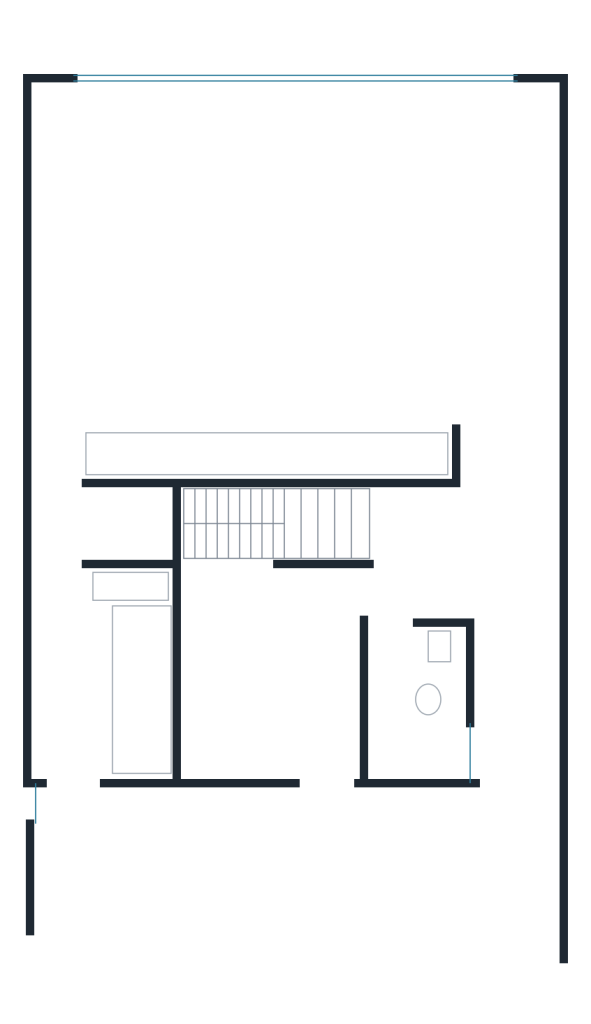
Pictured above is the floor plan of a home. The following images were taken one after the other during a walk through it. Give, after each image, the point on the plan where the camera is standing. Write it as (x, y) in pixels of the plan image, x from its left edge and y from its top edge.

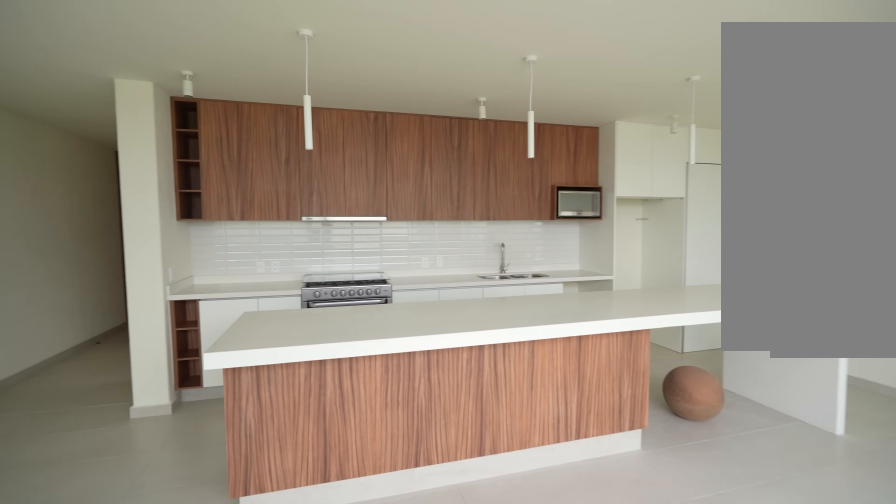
(469, 231)
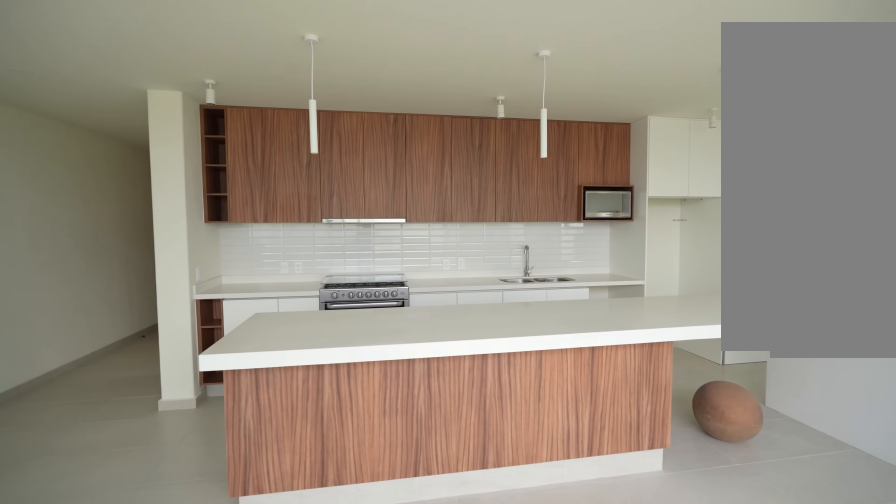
(451, 224)
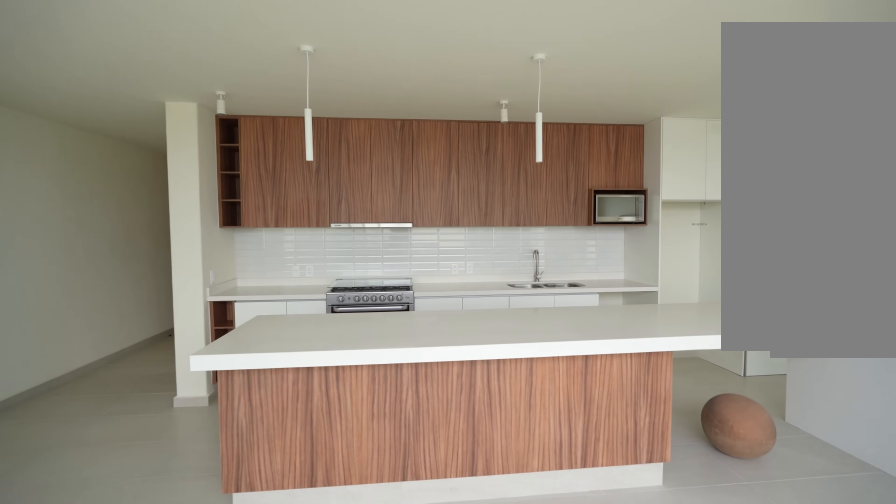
(423, 197)
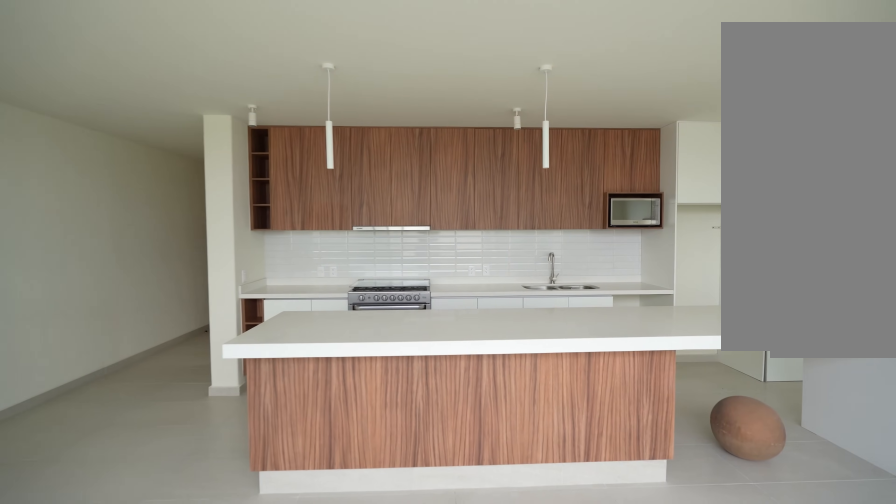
(402, 195)
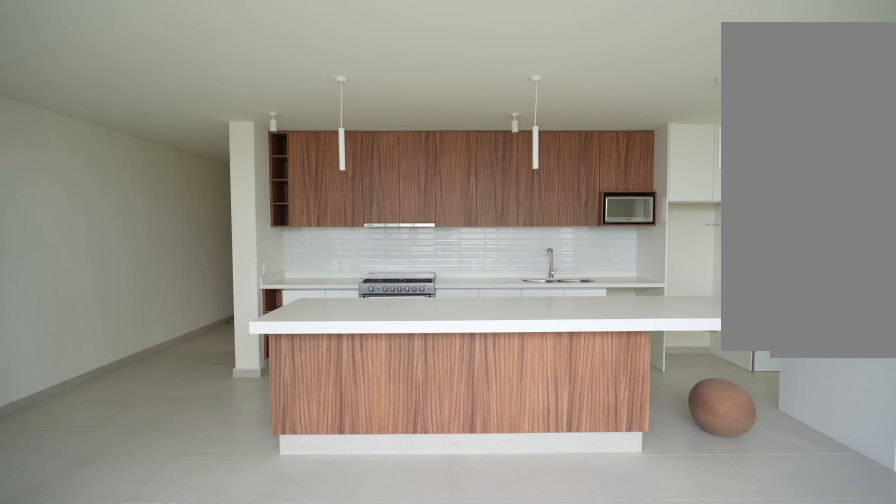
(373, 195)
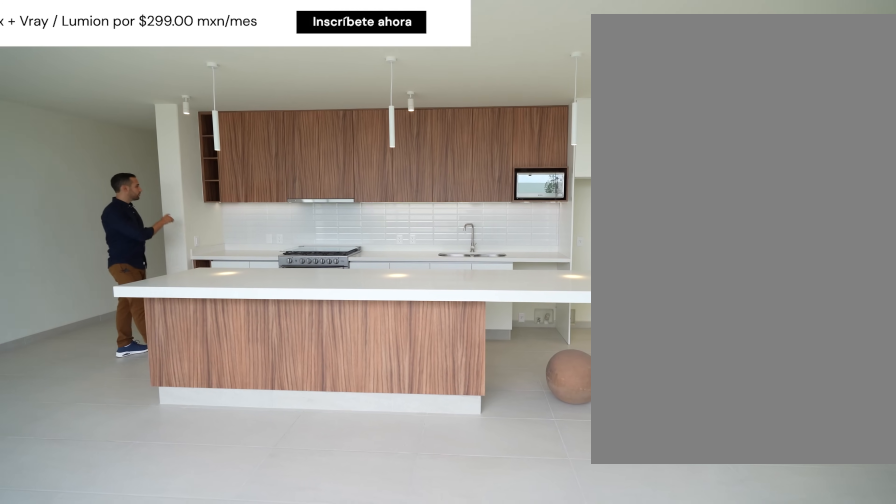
(255, 204)
